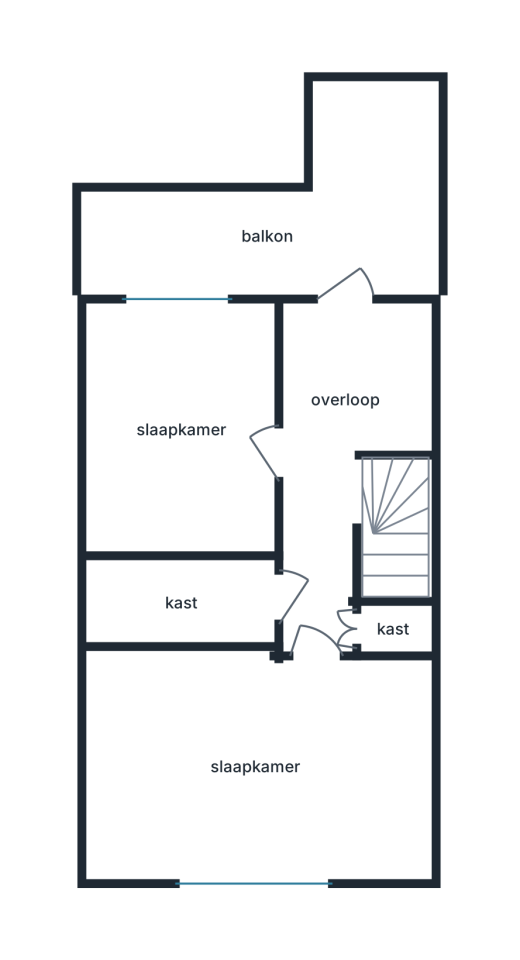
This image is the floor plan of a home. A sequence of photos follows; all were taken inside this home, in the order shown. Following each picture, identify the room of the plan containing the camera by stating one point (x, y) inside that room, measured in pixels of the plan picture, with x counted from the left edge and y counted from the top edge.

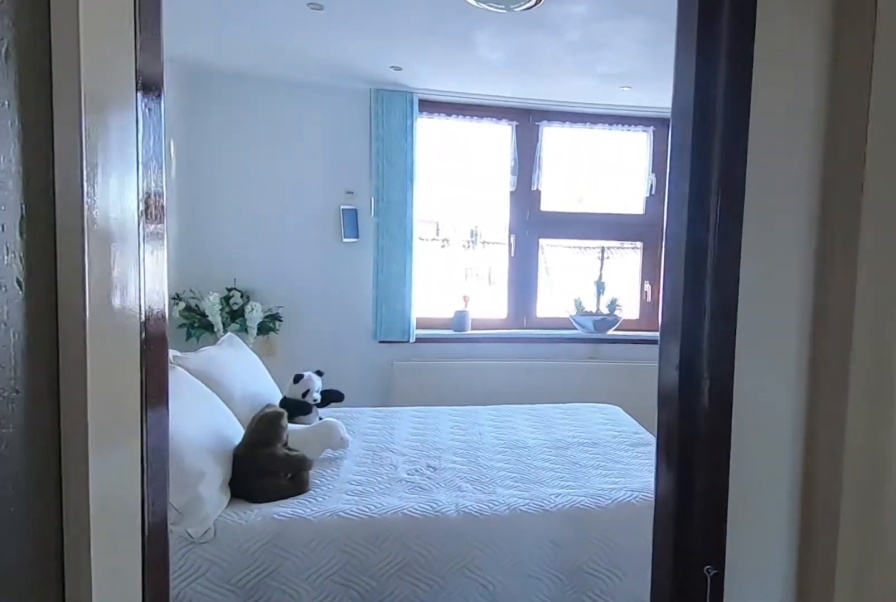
(319, 610)
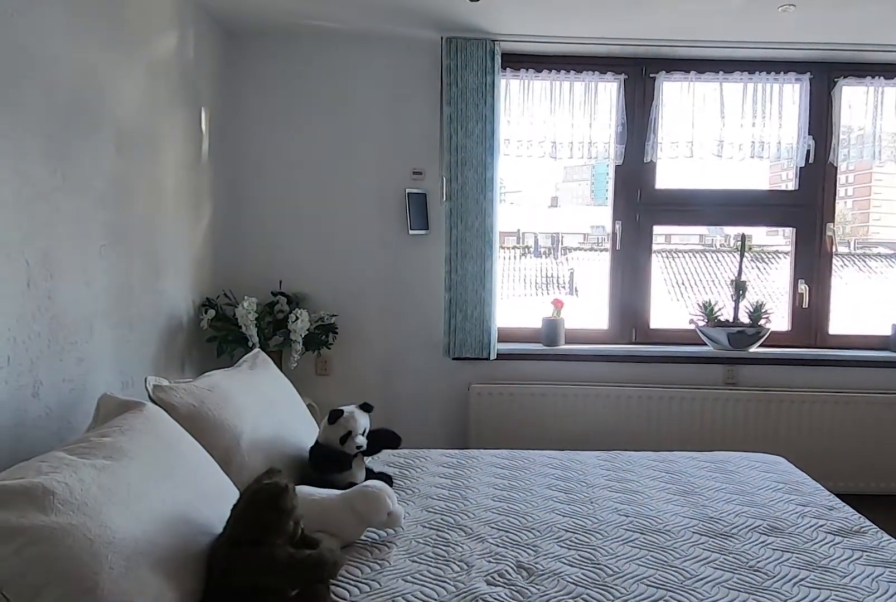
(249, 770)
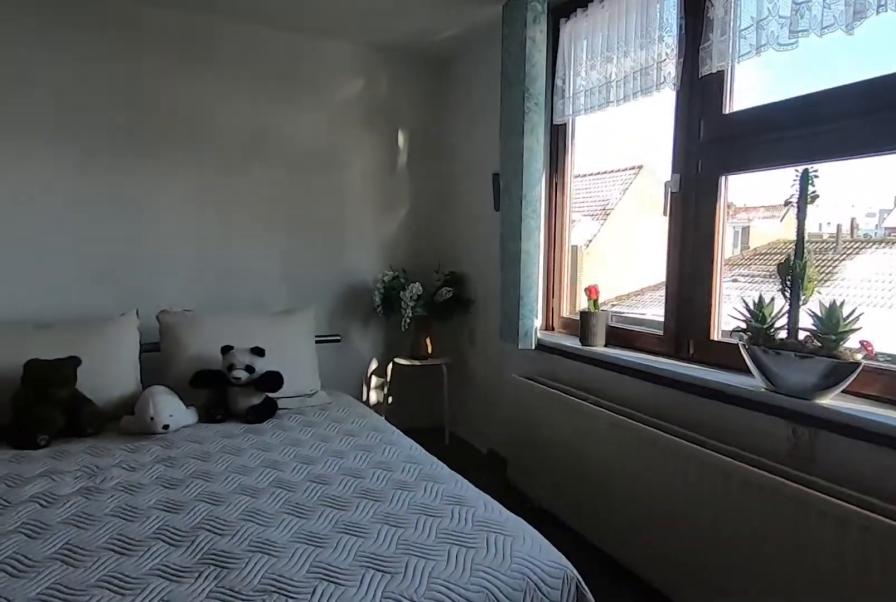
(249, 770)
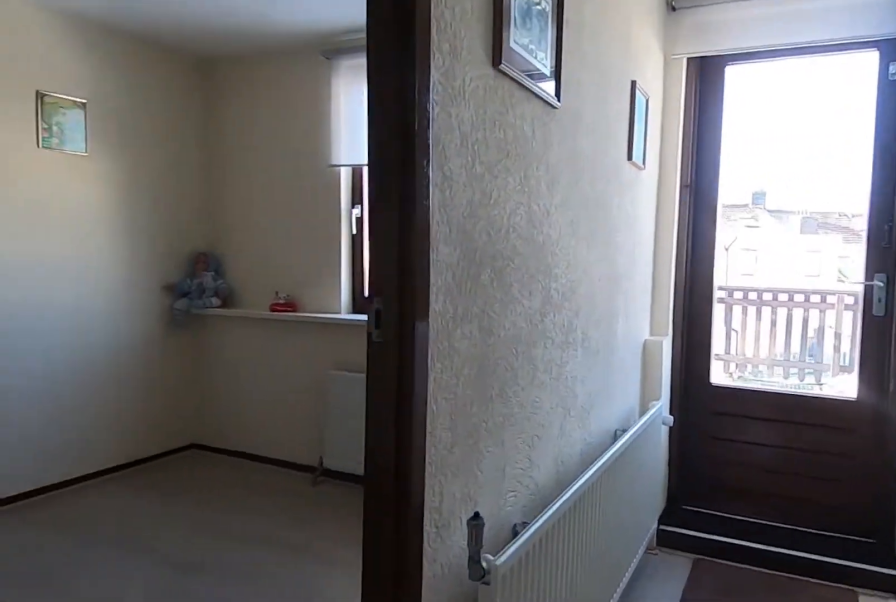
(319, 610)
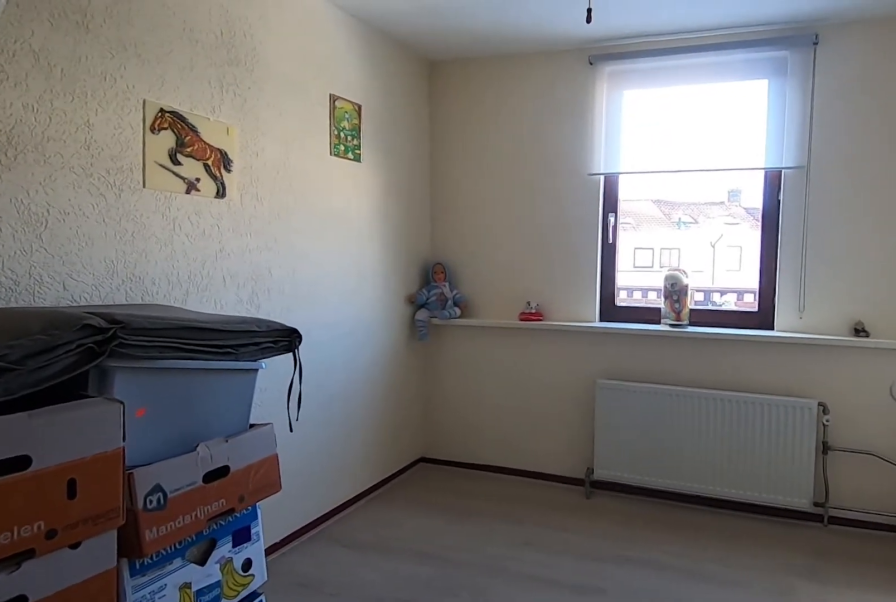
(144, 423)
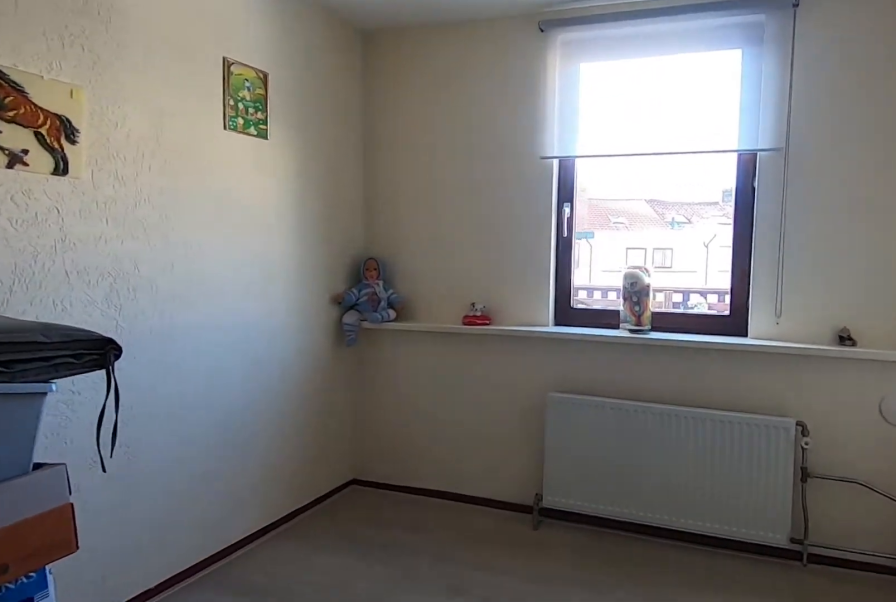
(144, 423)
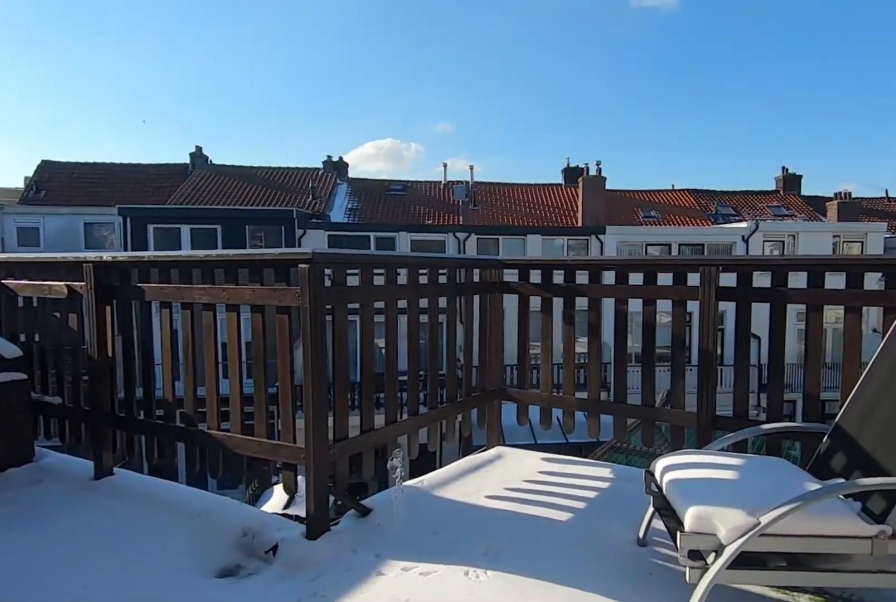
(294, 208)
